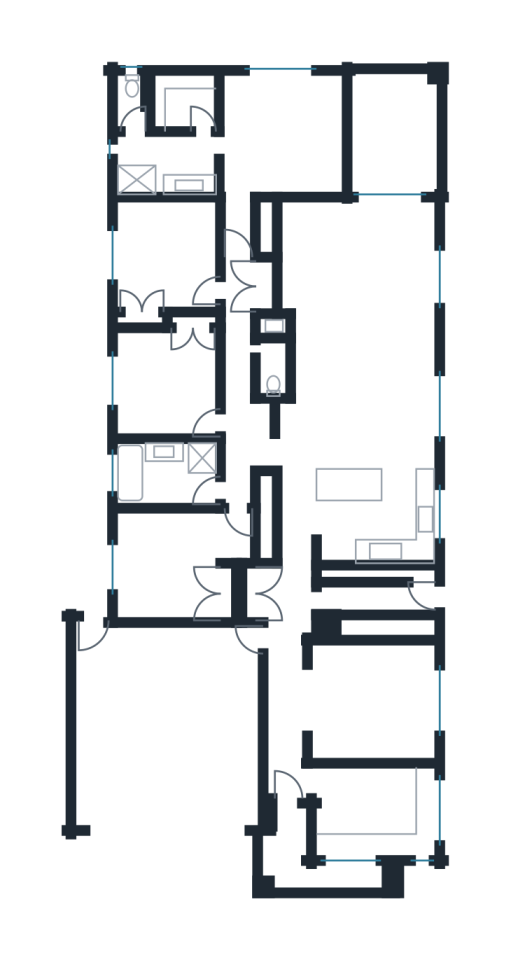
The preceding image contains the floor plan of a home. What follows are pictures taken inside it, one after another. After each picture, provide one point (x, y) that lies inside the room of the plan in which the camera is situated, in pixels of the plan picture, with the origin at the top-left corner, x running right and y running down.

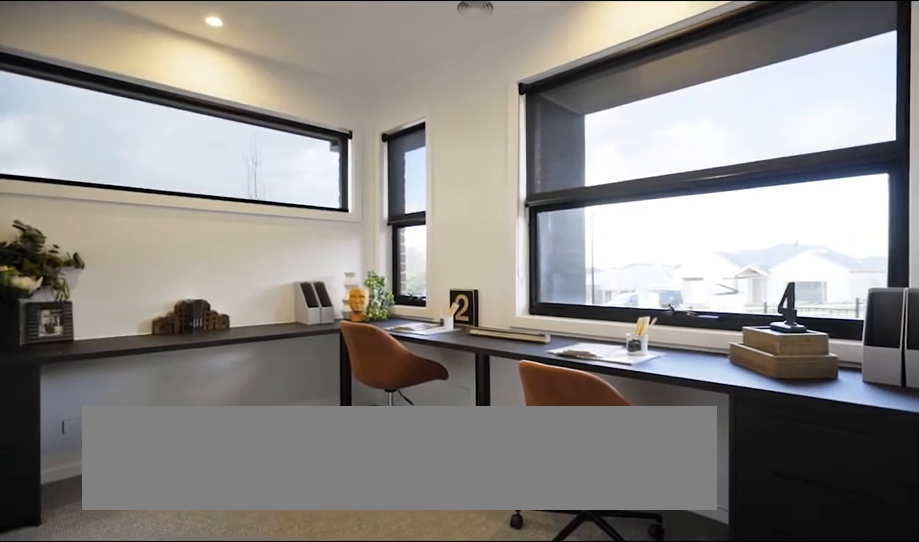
(376, 810)
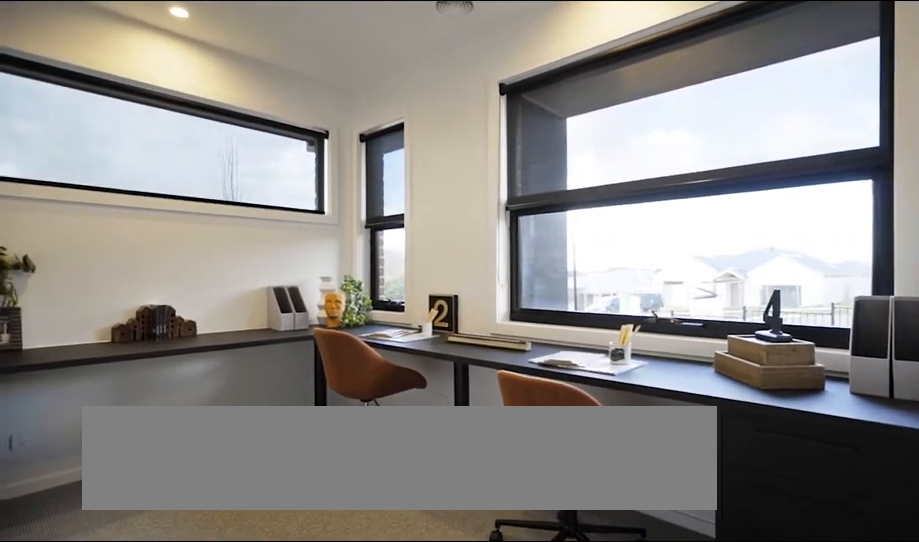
(376, 810)
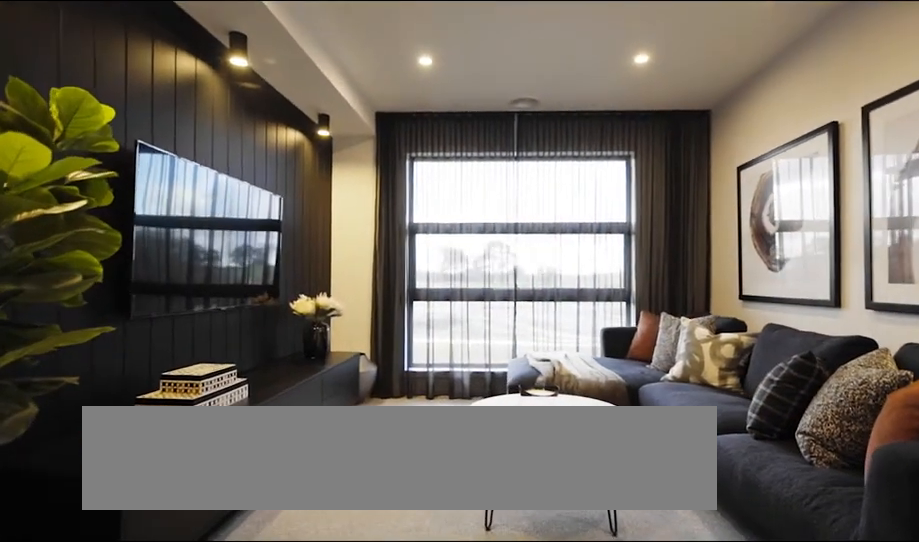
(373, 700)
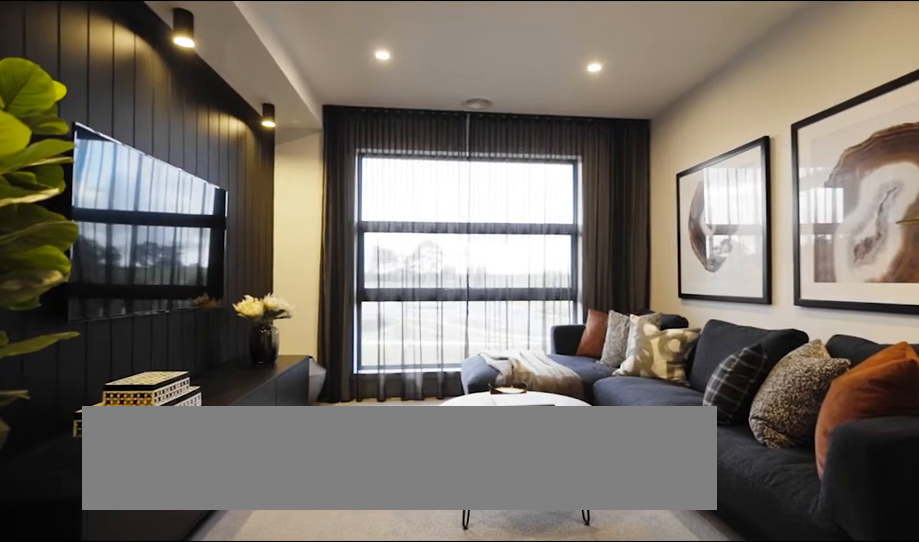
(373, 700)
